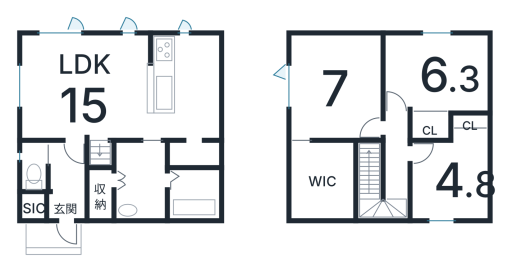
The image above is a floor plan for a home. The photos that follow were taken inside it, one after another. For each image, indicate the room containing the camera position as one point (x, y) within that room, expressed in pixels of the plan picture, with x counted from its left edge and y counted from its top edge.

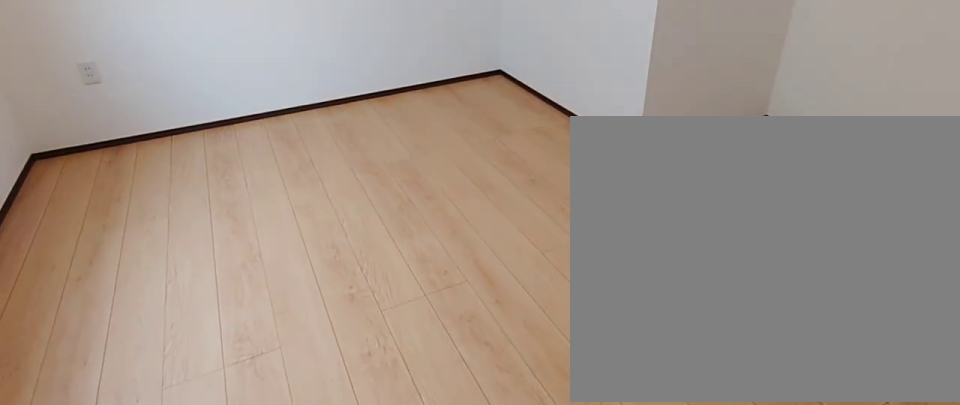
(440, 39)
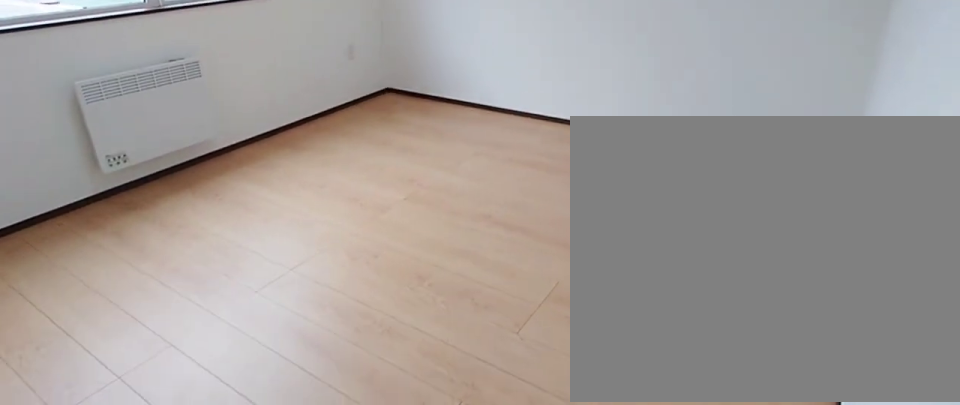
(326, 48)
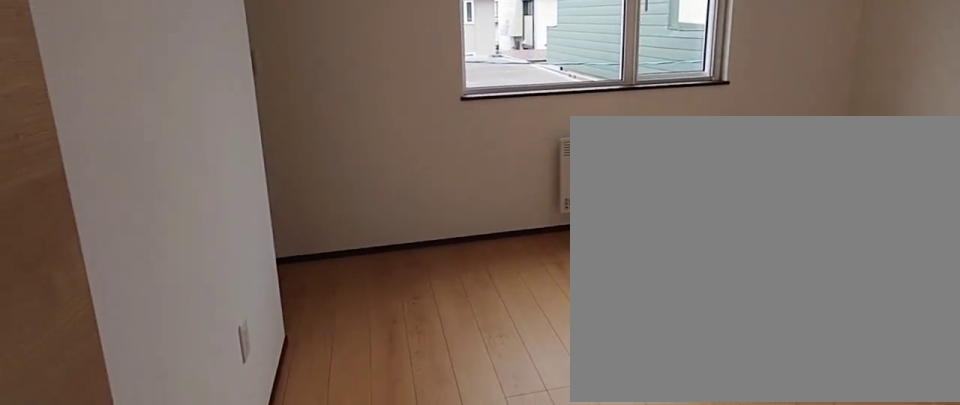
(326, 48)
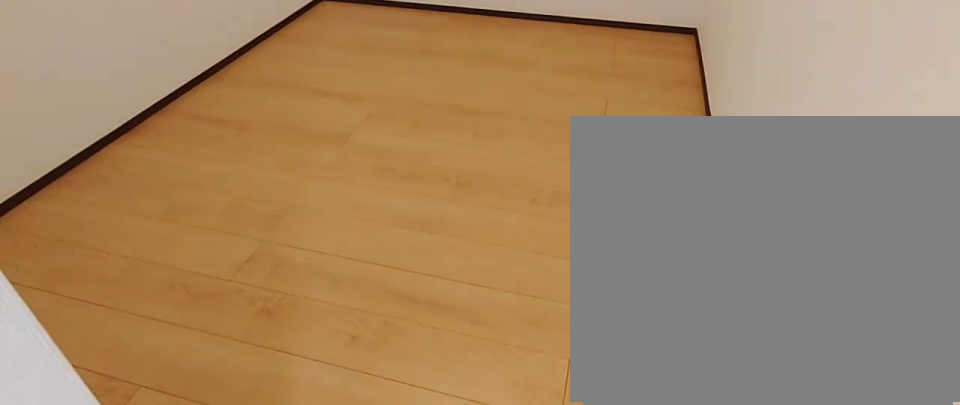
(320, 155)
